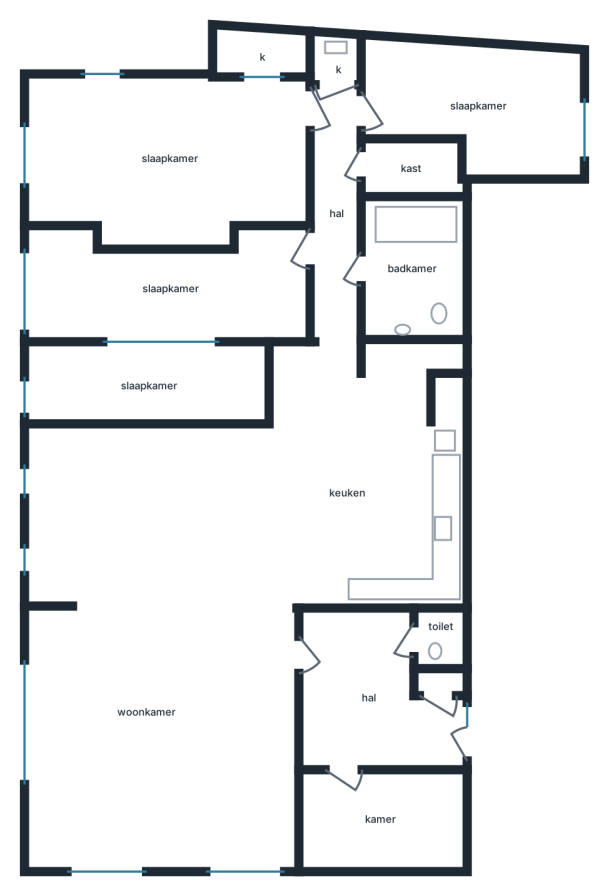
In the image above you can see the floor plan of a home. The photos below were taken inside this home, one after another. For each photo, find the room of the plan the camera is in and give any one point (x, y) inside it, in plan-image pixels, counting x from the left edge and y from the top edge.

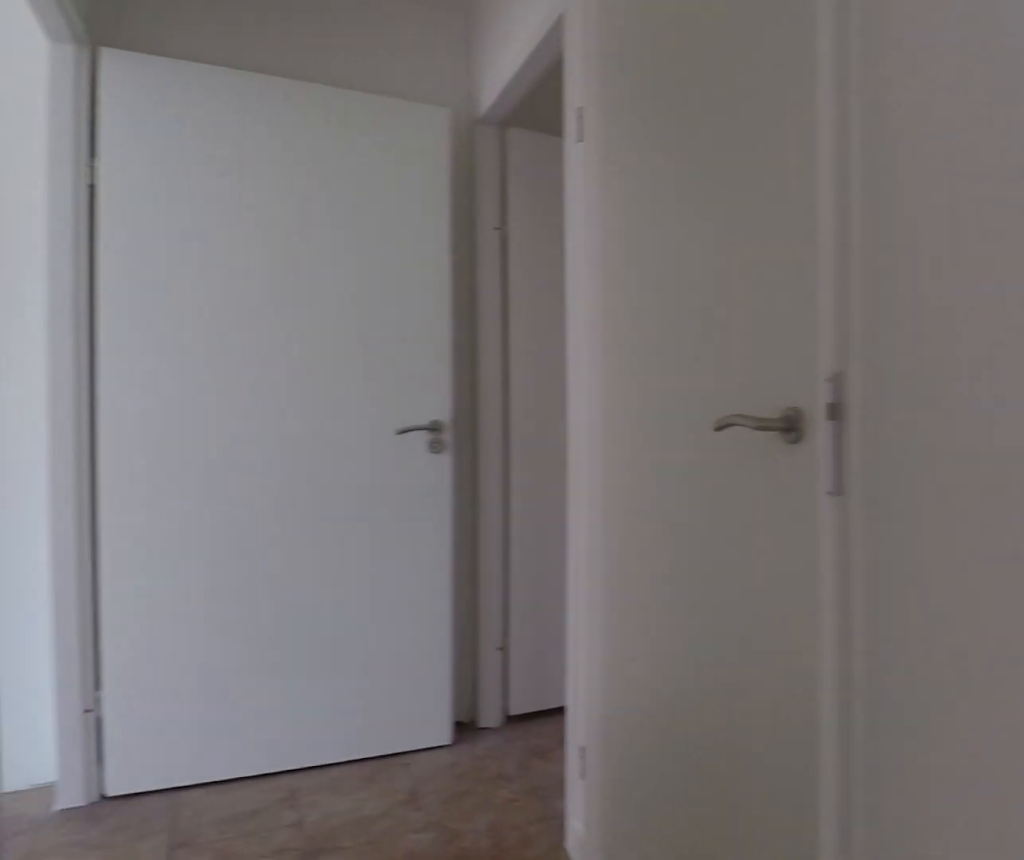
(336, 210)
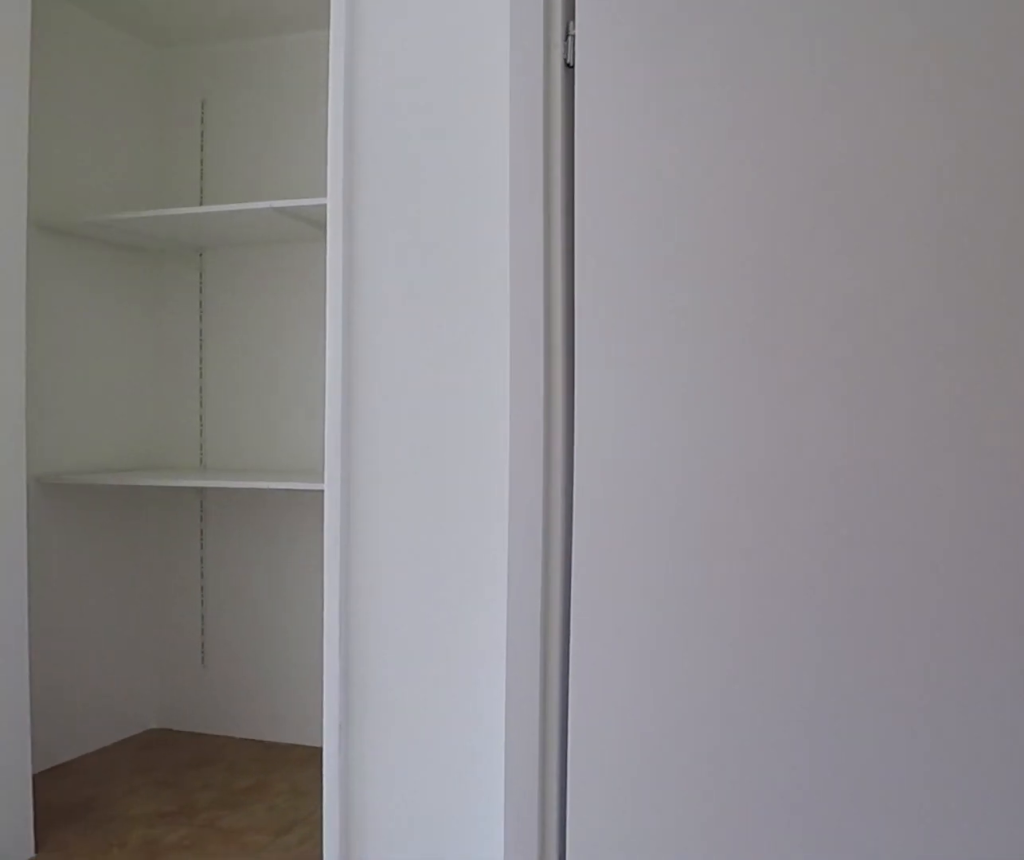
(336, 210)
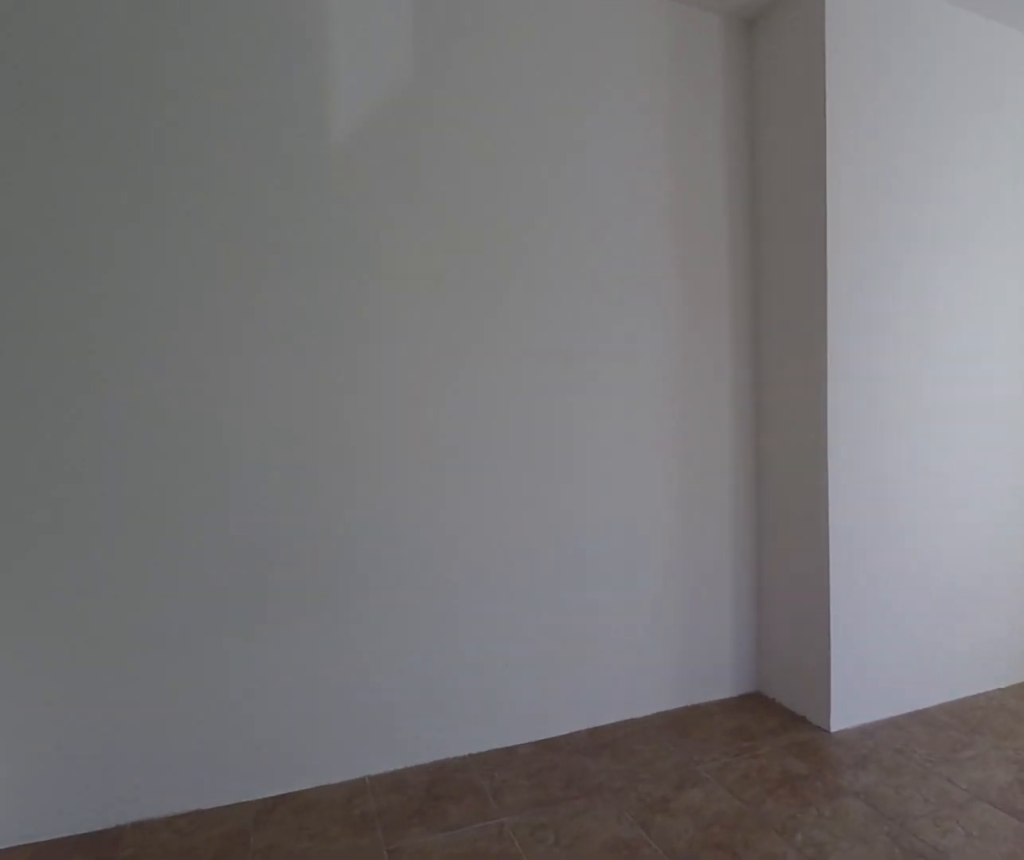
(169, 158)
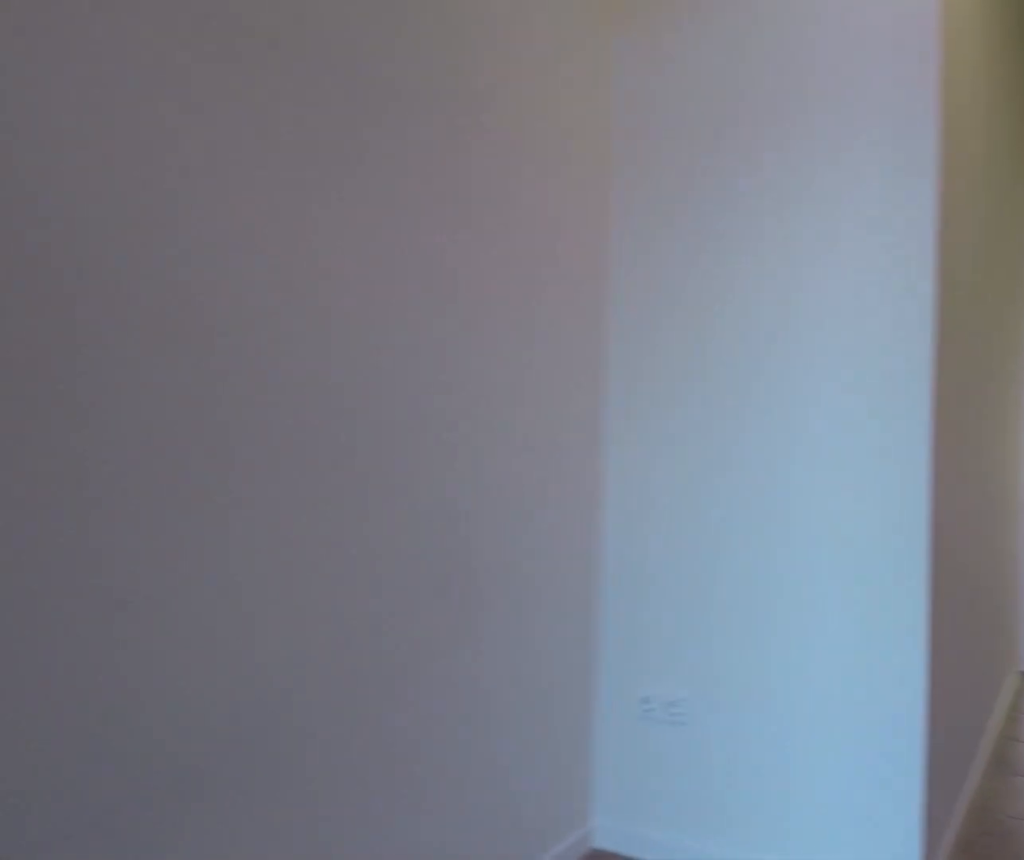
(477, 104)
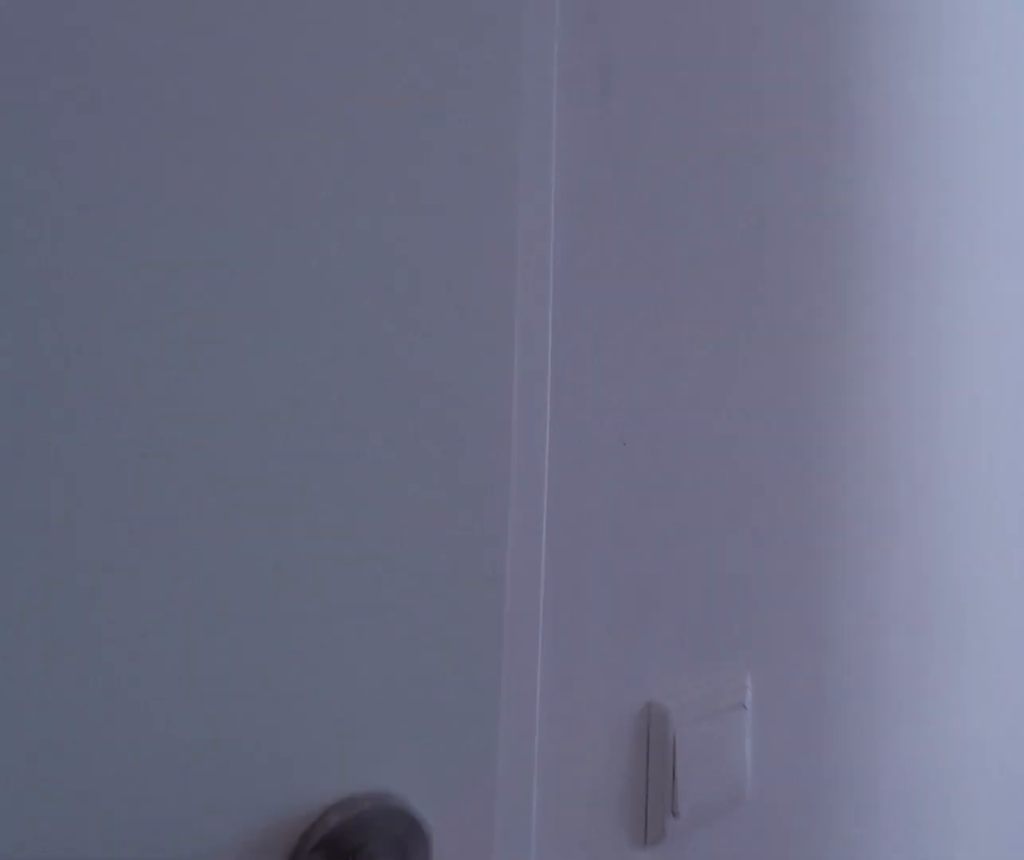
(336, 210)
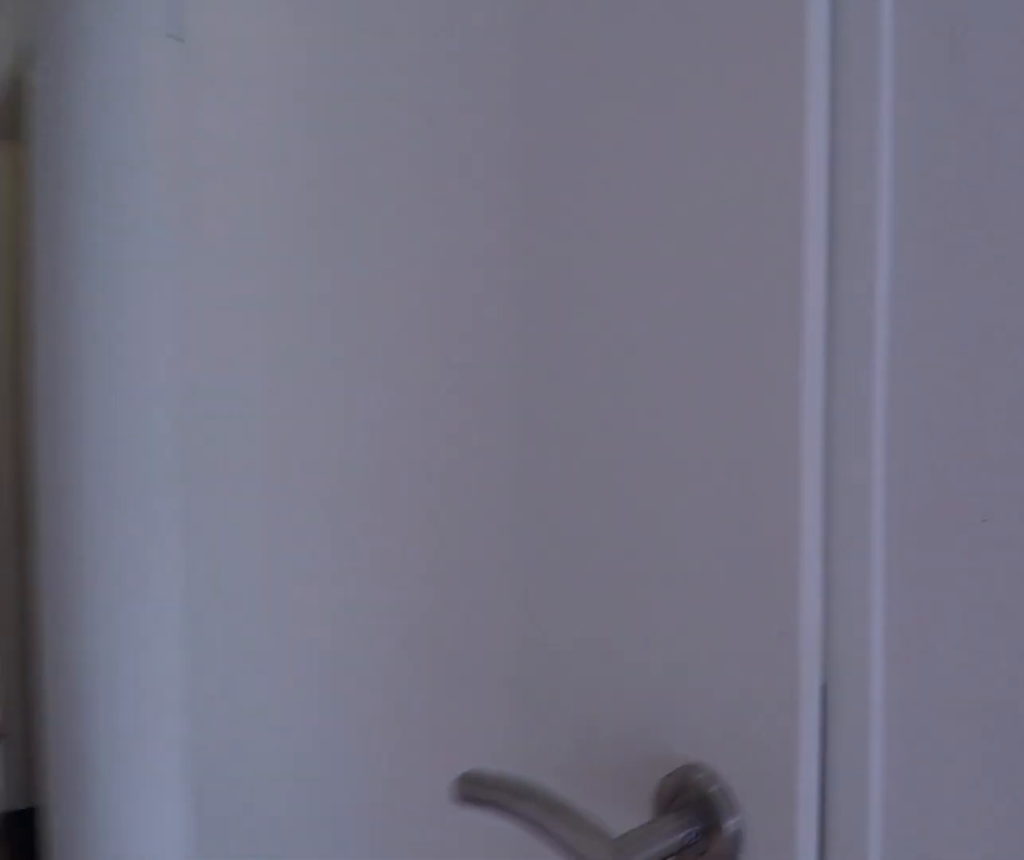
(336, 210)
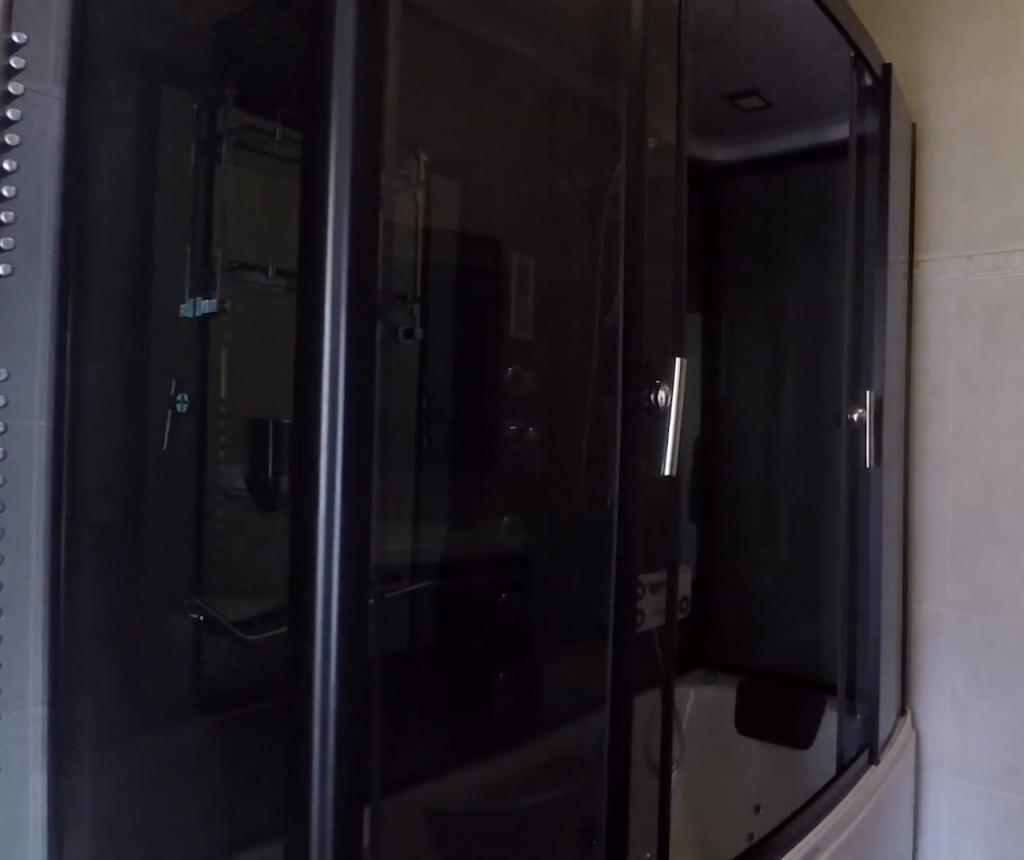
(411, 269)
